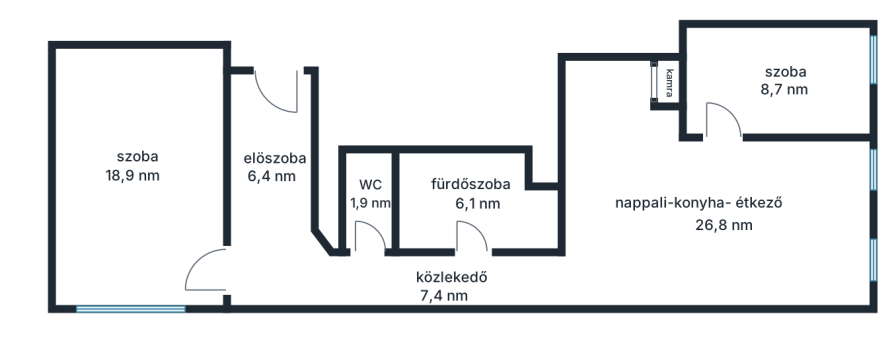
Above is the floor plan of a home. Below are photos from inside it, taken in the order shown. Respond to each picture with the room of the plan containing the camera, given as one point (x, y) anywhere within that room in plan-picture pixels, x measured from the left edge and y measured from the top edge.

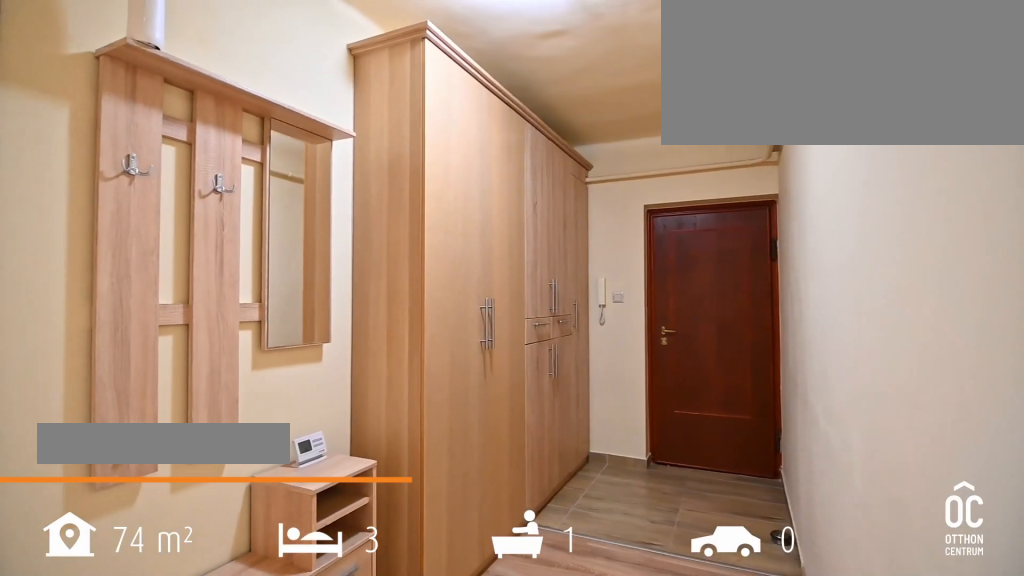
(269, 184)
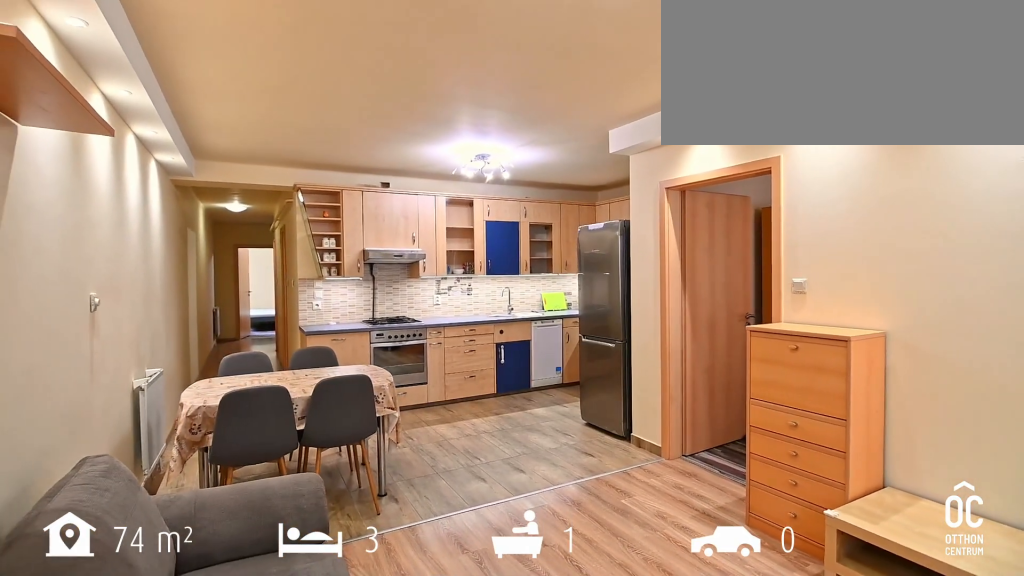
(715, 216)
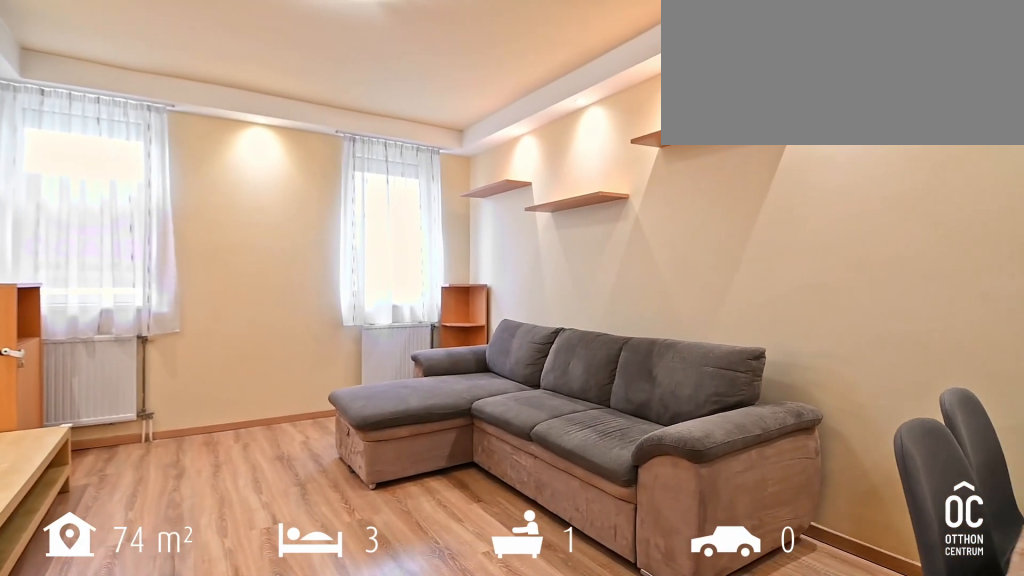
(715, 216)
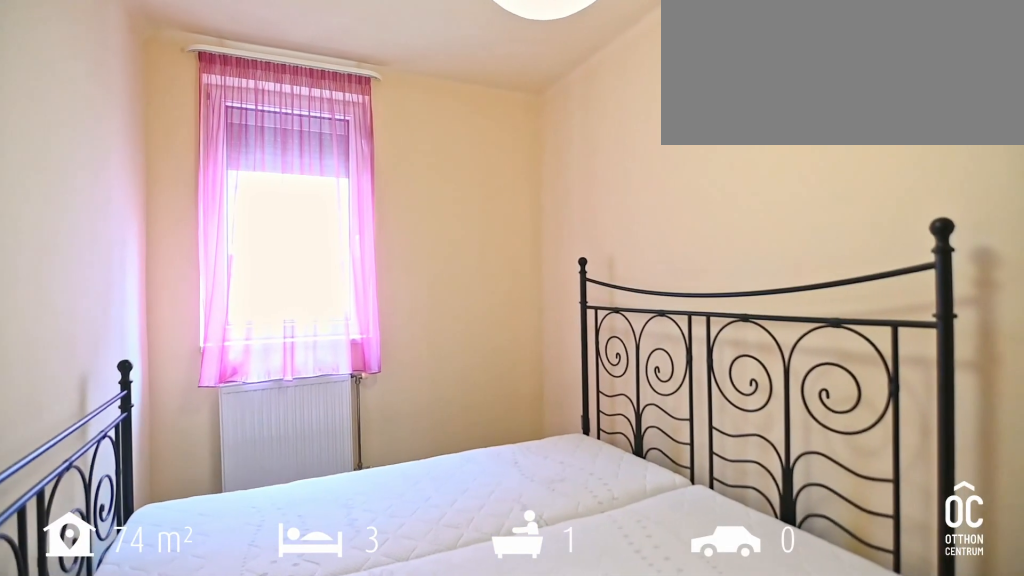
(777, 76)
